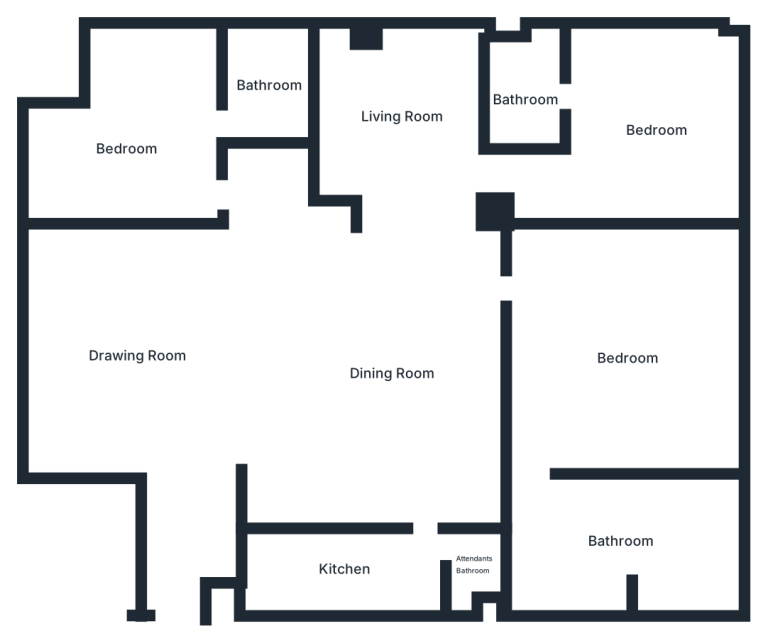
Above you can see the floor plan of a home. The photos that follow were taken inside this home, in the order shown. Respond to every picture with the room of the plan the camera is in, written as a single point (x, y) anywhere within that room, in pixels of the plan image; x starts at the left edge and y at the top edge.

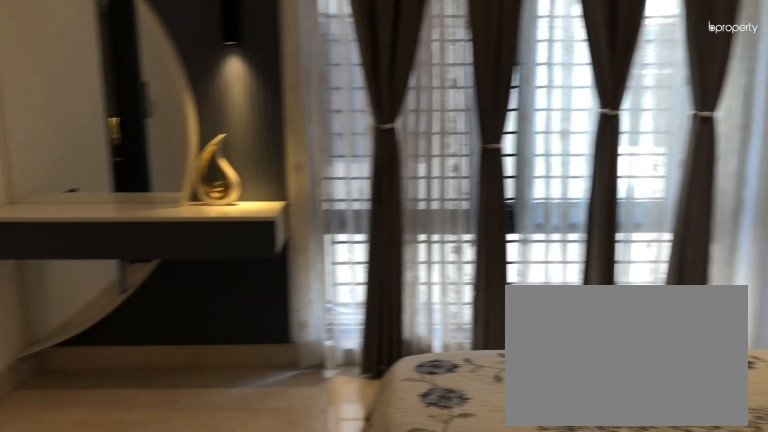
(657, 129)
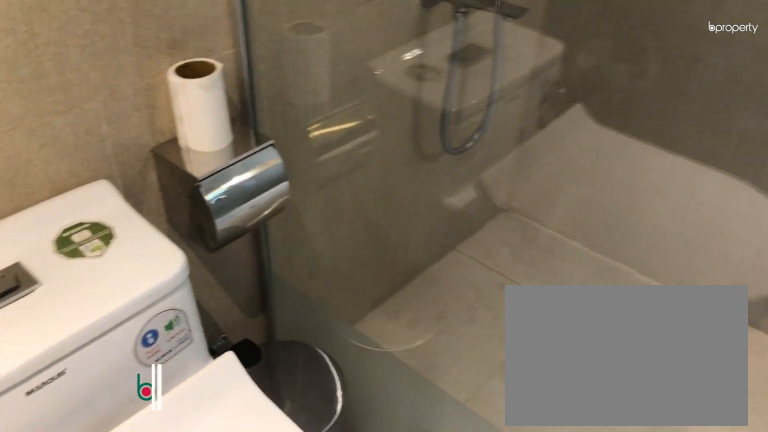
(524, 98)
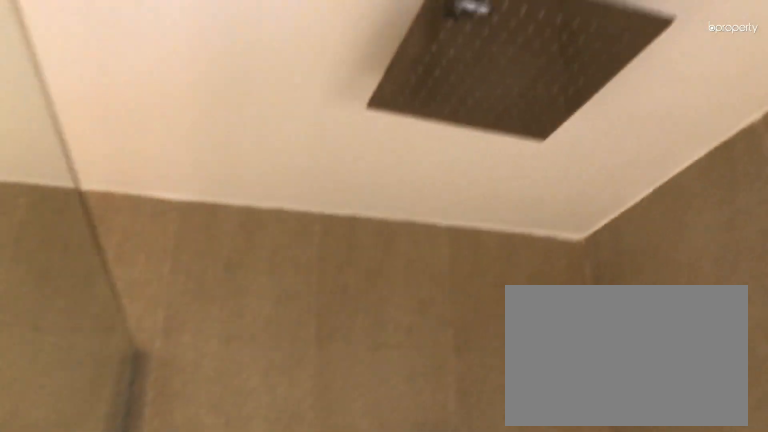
(524, 98)
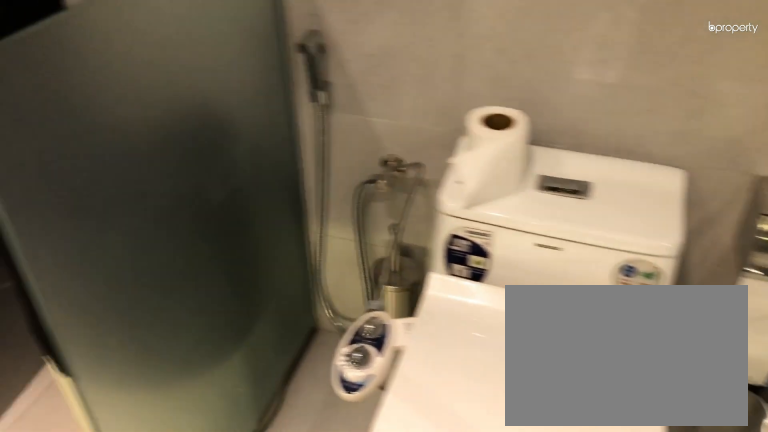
(620, 542)
